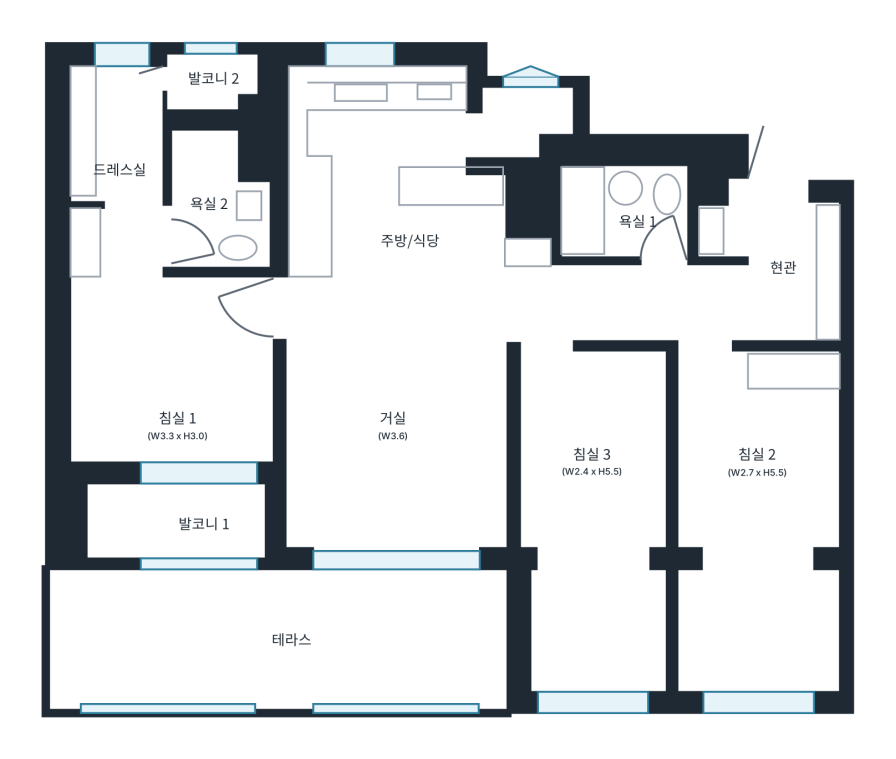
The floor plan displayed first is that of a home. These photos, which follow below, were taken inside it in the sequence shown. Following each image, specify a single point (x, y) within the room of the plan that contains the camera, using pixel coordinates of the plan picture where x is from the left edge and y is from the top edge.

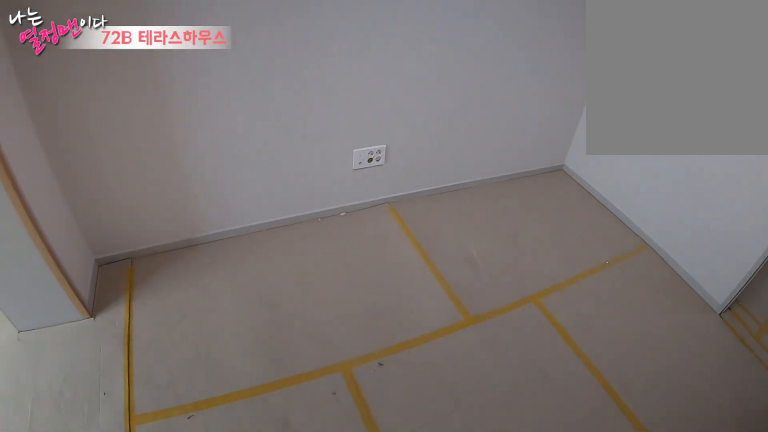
(595, 469)
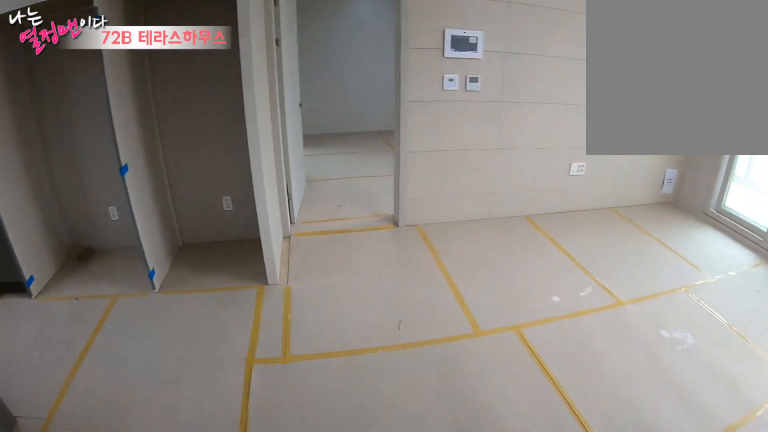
(389, 433)
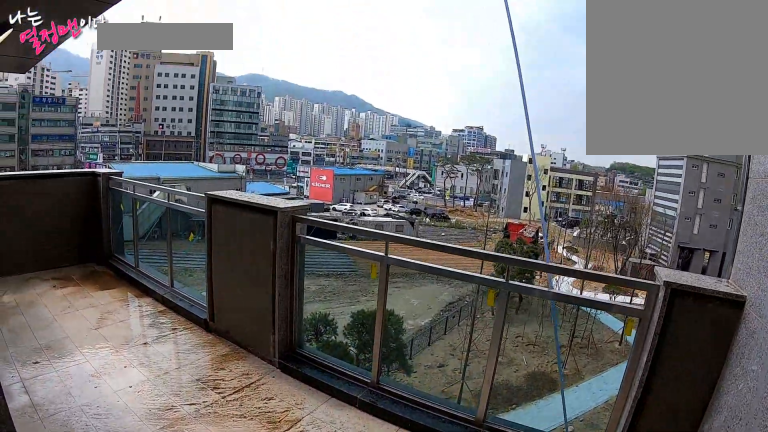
(286, 639)
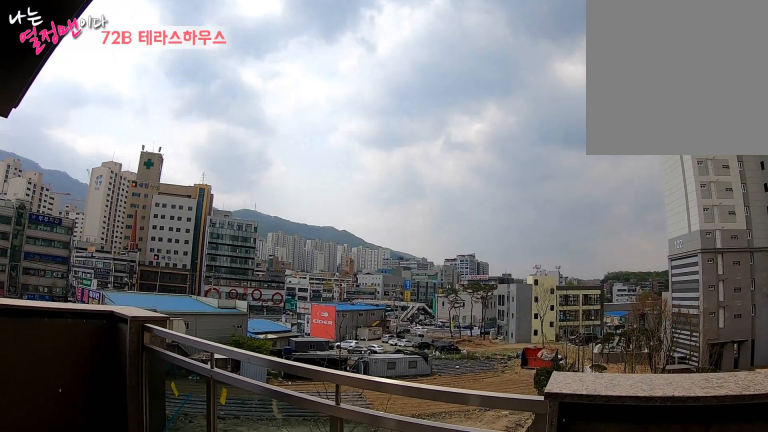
(286, 639)
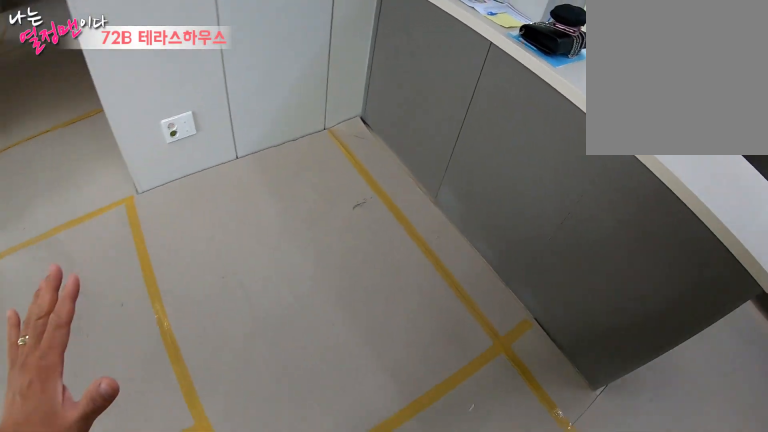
(401, 240)
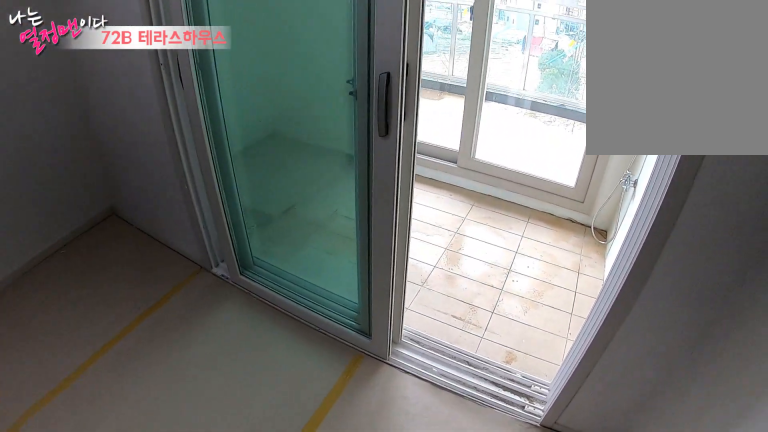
(177, 427)
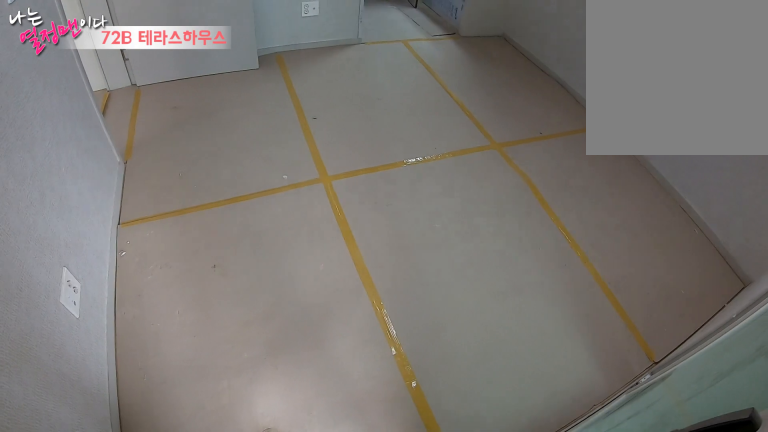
(177, 427)
